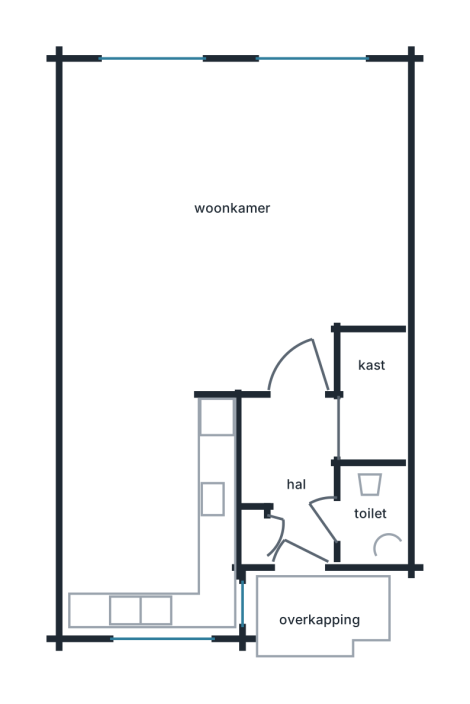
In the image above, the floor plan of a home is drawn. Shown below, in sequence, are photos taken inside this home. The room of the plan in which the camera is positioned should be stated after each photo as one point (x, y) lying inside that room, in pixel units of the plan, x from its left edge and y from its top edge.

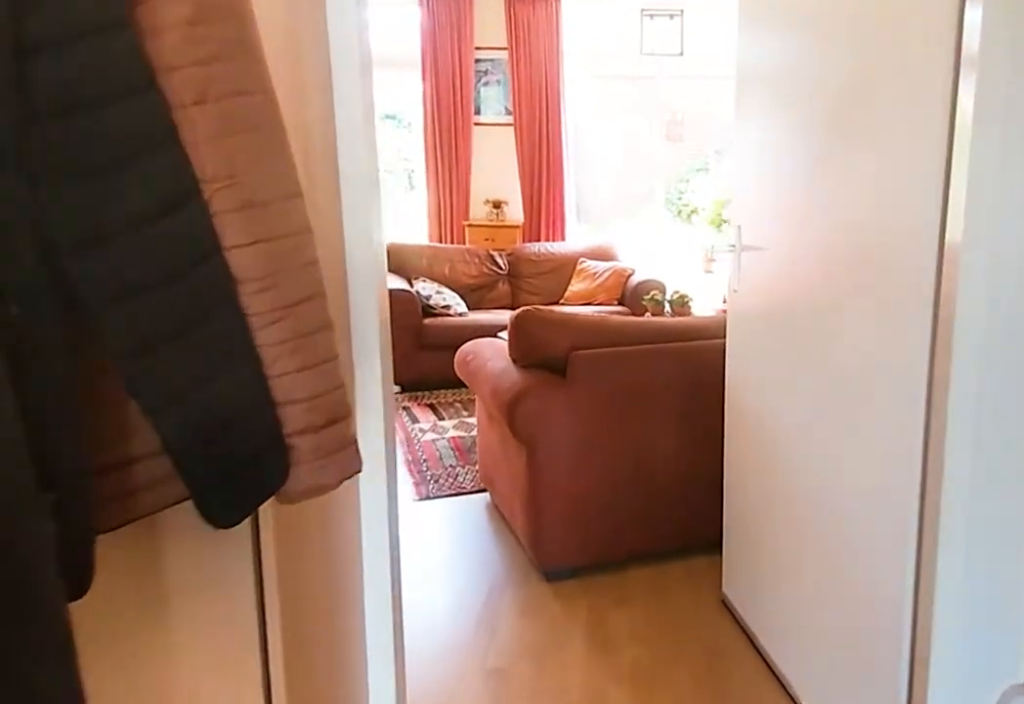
(292, 468)
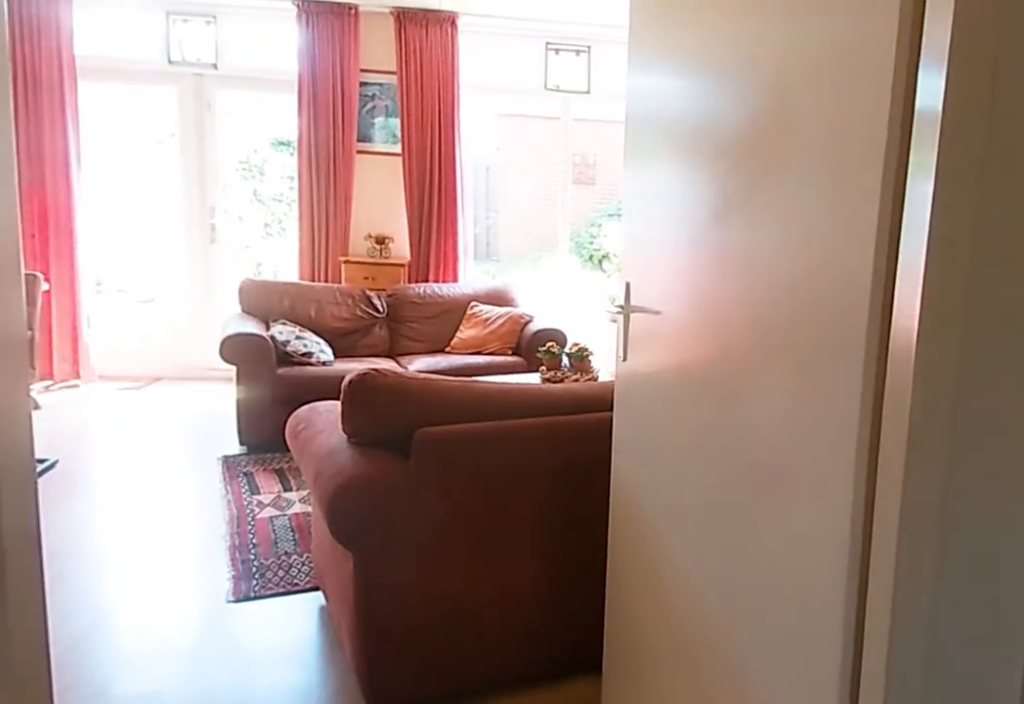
(292, 468)
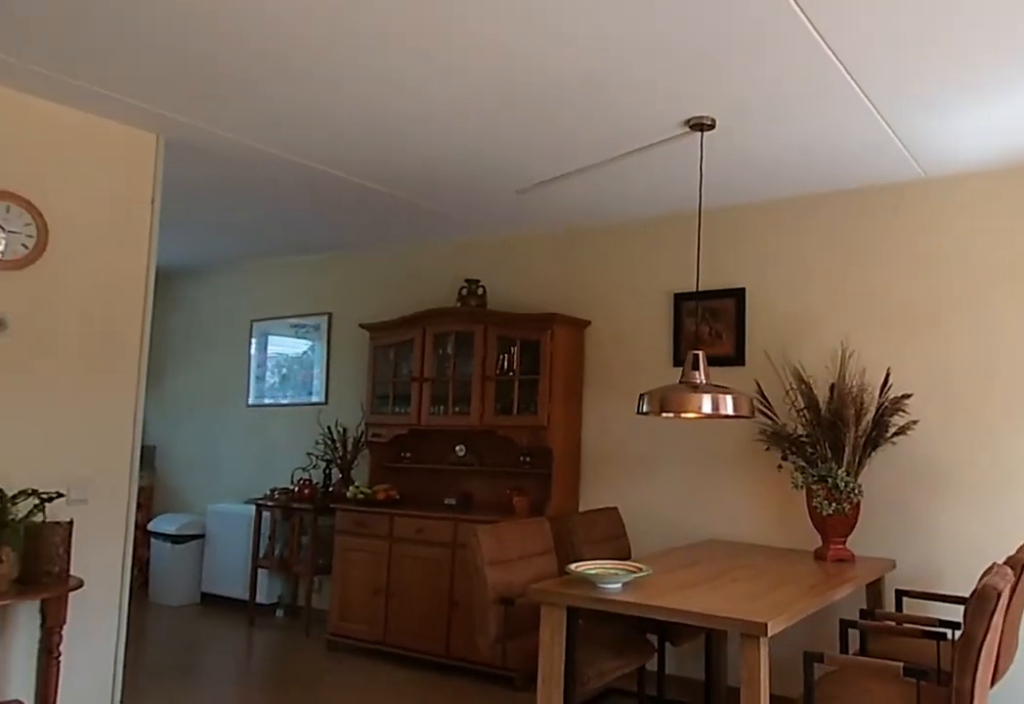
(286, 235)
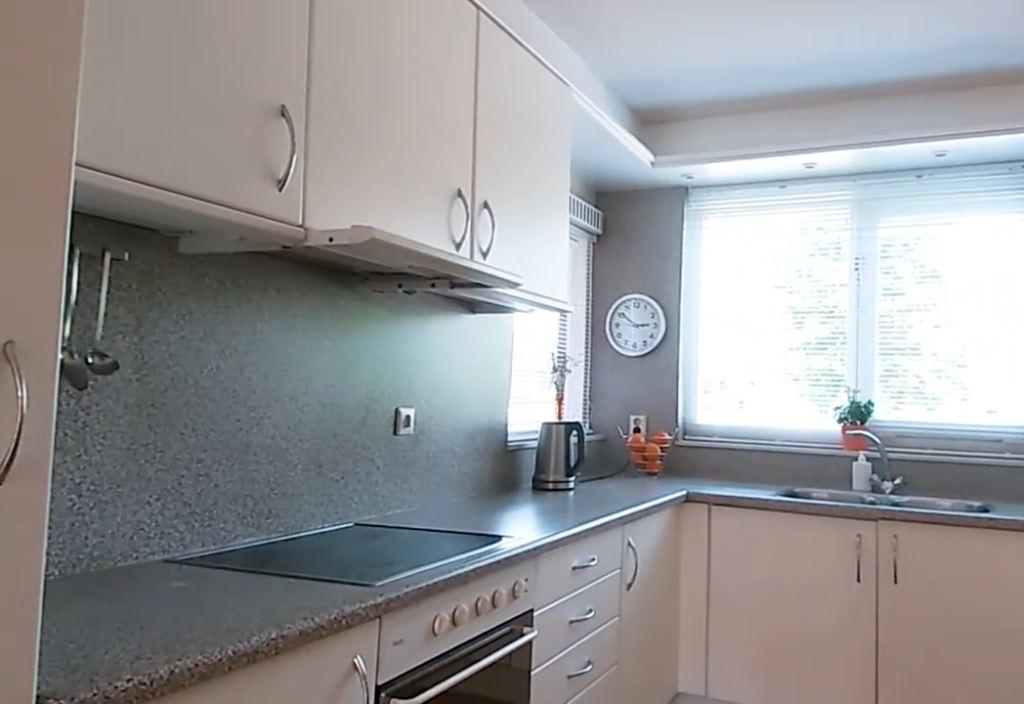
(151, 510)
